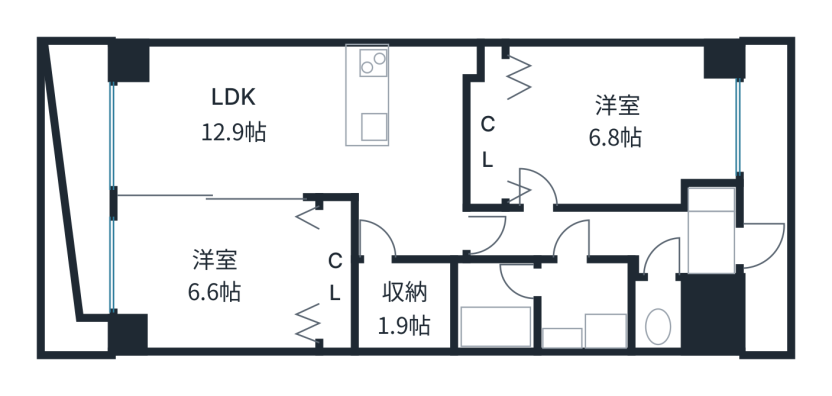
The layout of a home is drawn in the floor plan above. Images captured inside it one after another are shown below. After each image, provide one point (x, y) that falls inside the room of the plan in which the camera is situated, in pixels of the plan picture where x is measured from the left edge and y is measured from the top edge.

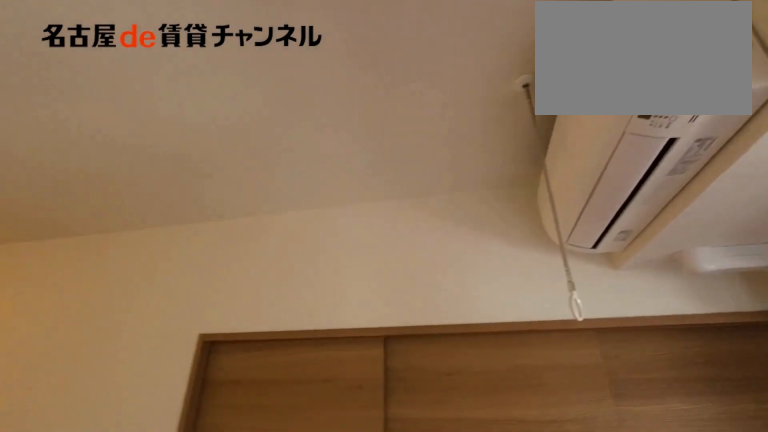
(306, 131)
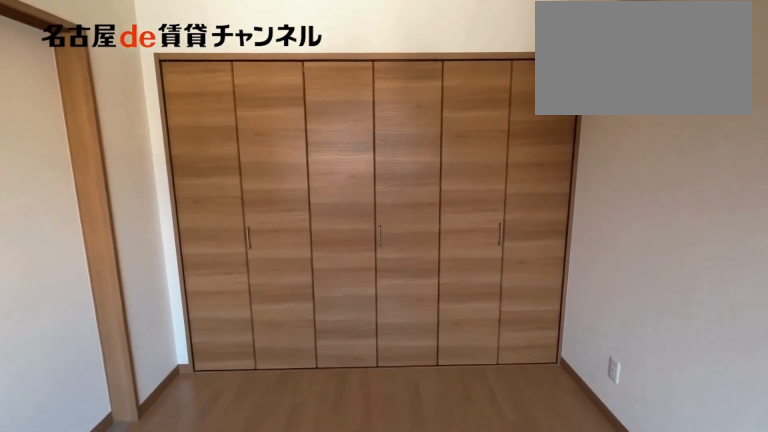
(219, 273)
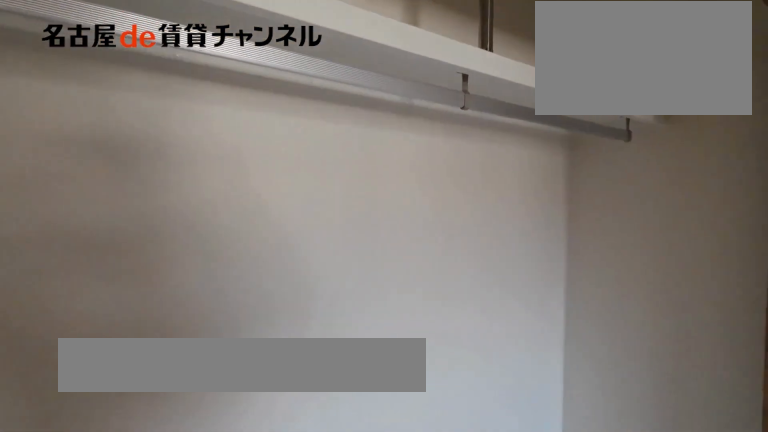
(336, 274)
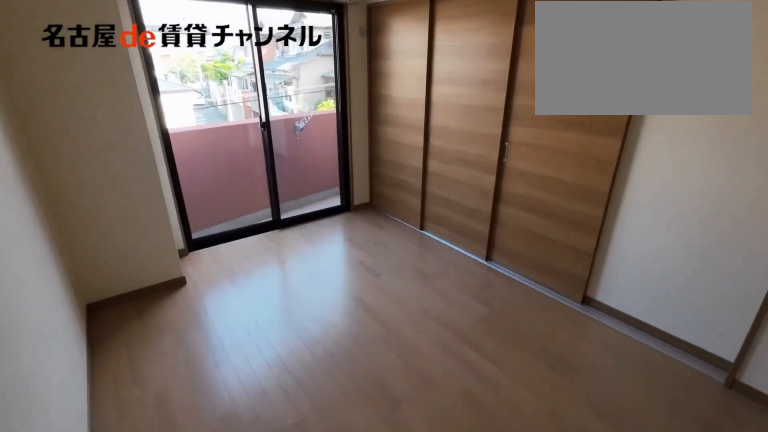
(219, 273)
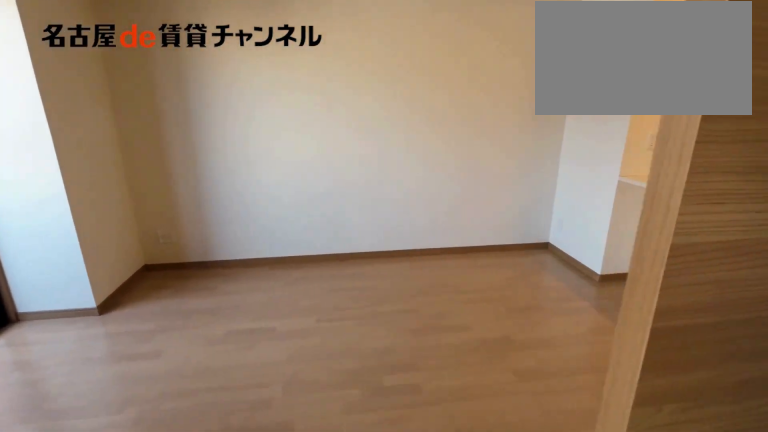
(219, 273)
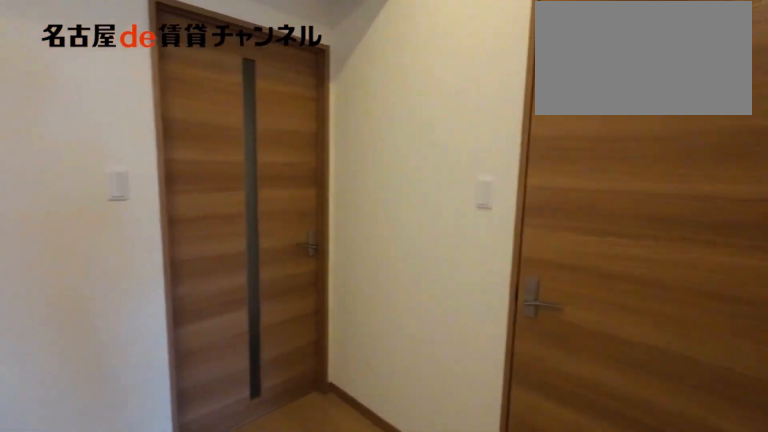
(307, 132)
